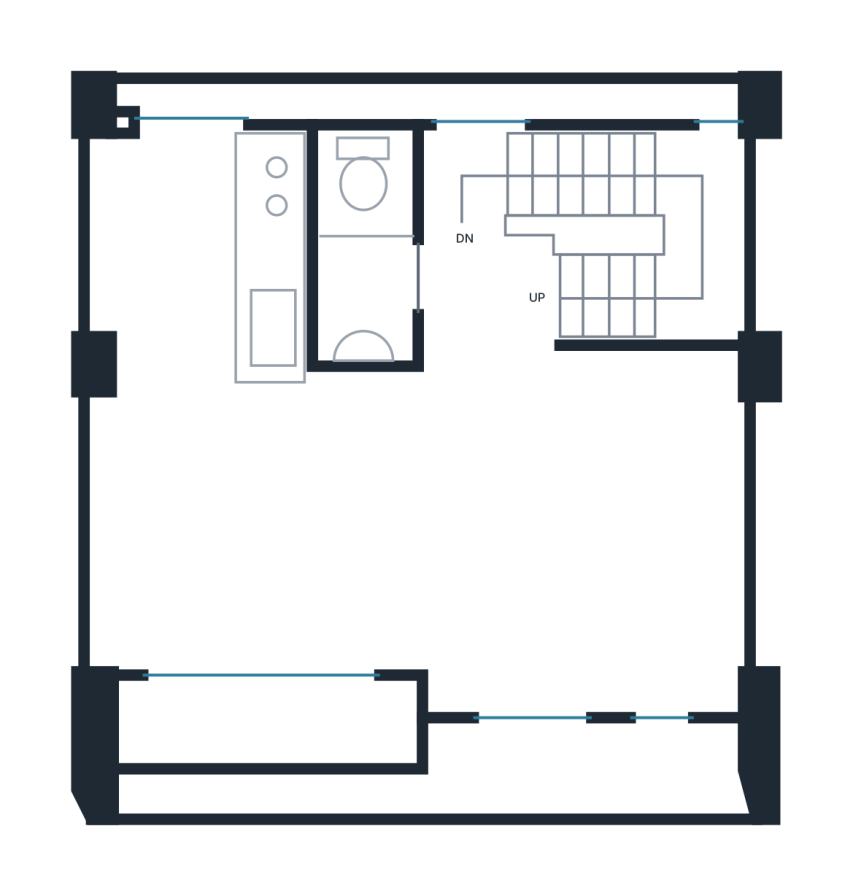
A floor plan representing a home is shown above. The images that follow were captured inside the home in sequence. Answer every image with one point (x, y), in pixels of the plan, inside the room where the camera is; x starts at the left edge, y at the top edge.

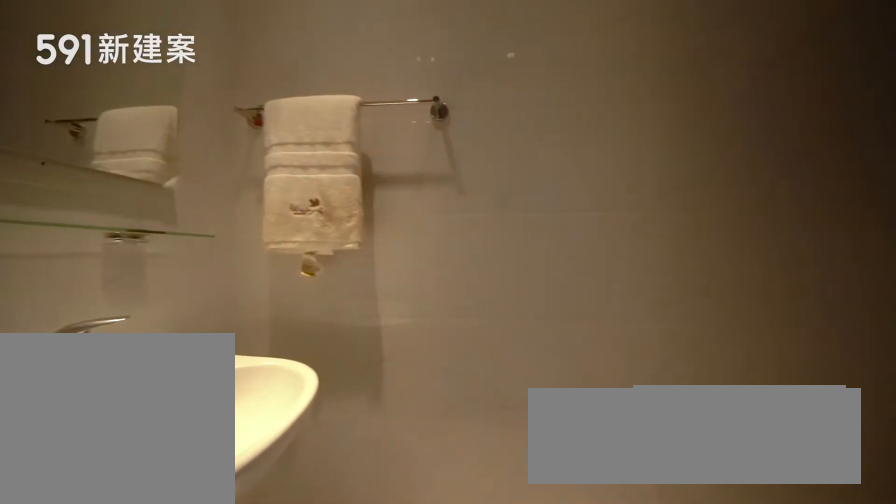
(363, 238)
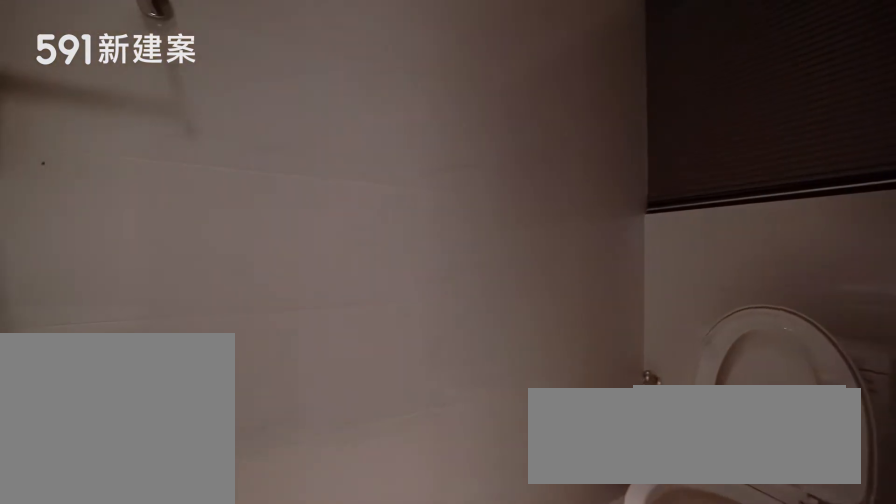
(363, 238)
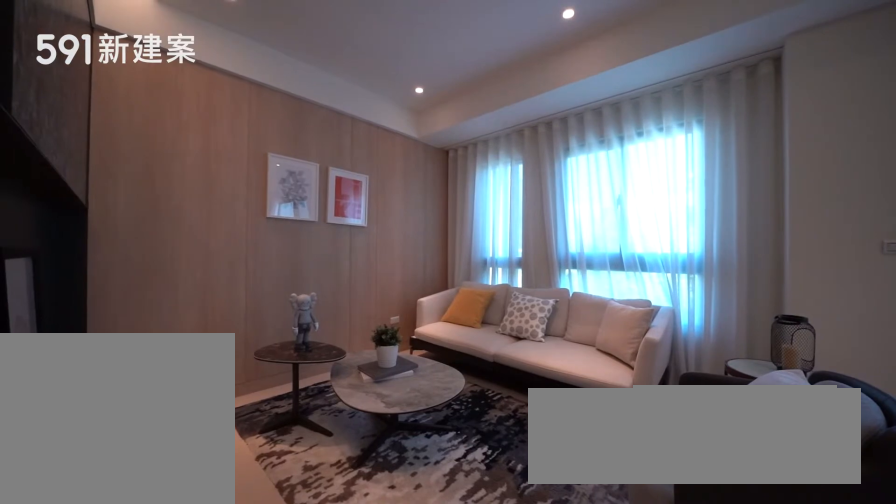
(591, 536)
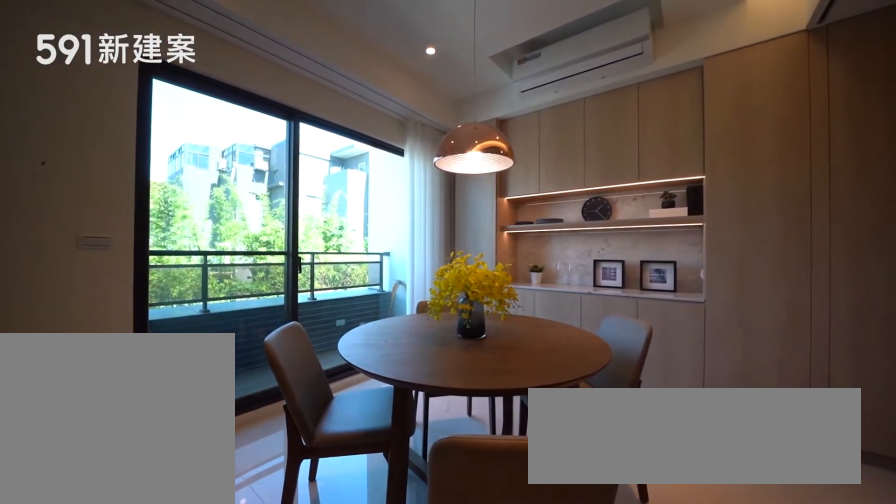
(234, 530)
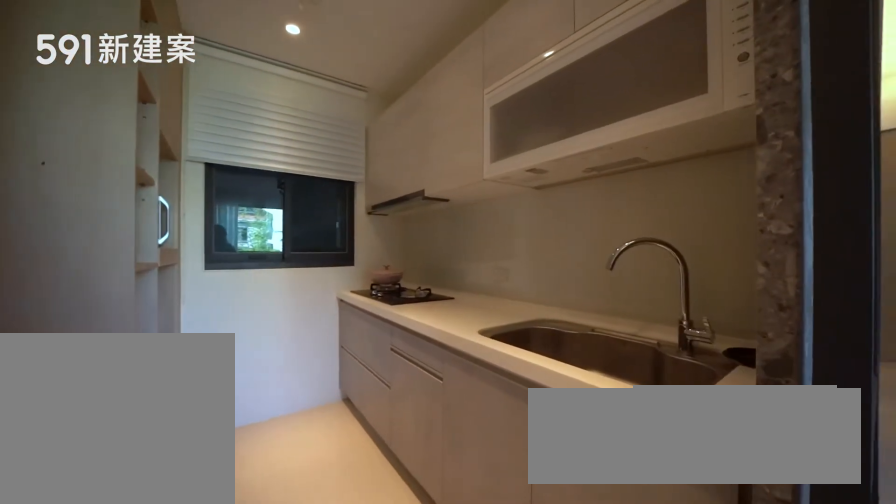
(203, 254)
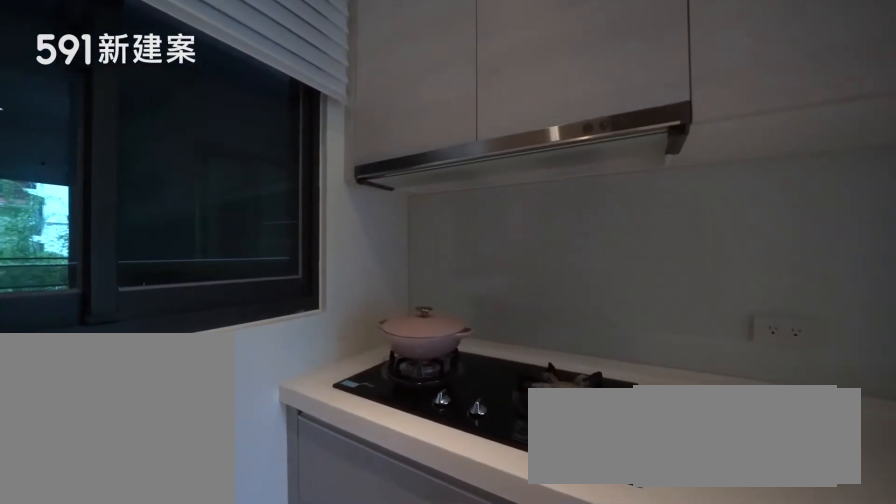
(203, 254)
